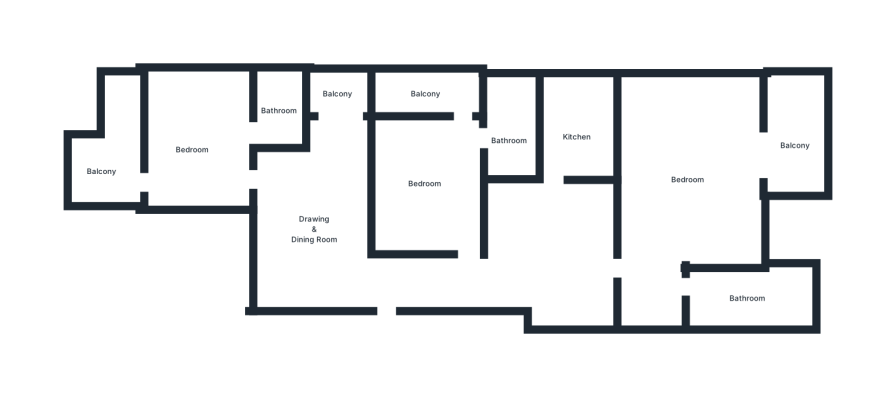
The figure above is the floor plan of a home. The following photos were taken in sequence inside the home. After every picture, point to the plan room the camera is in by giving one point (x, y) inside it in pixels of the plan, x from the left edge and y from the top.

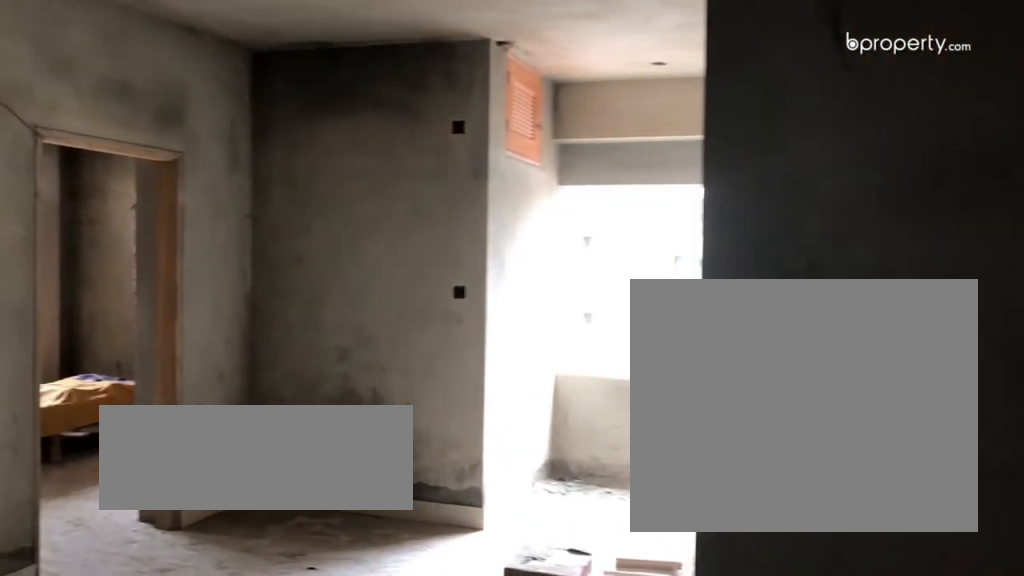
(331, 233)
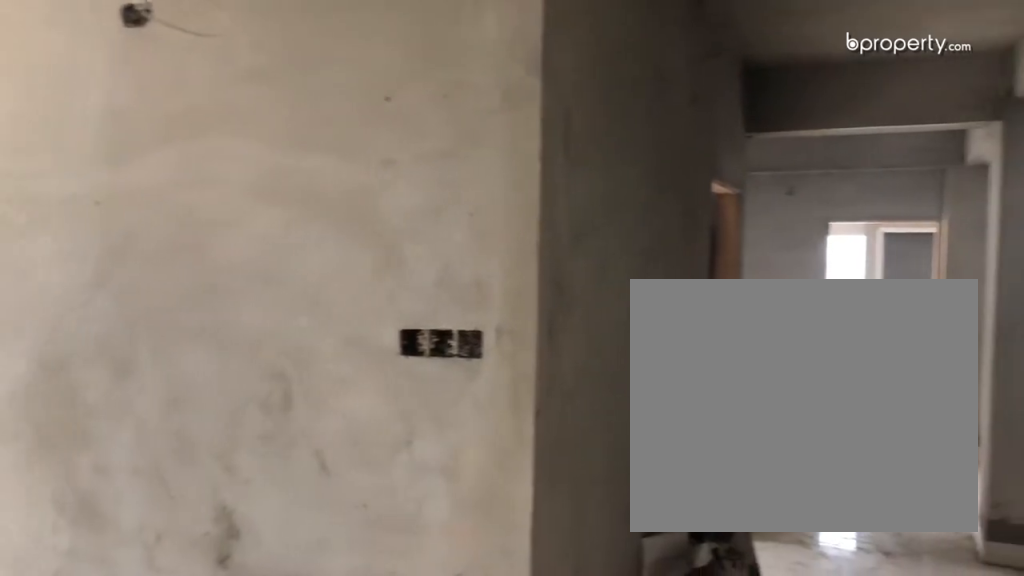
(331, 234)
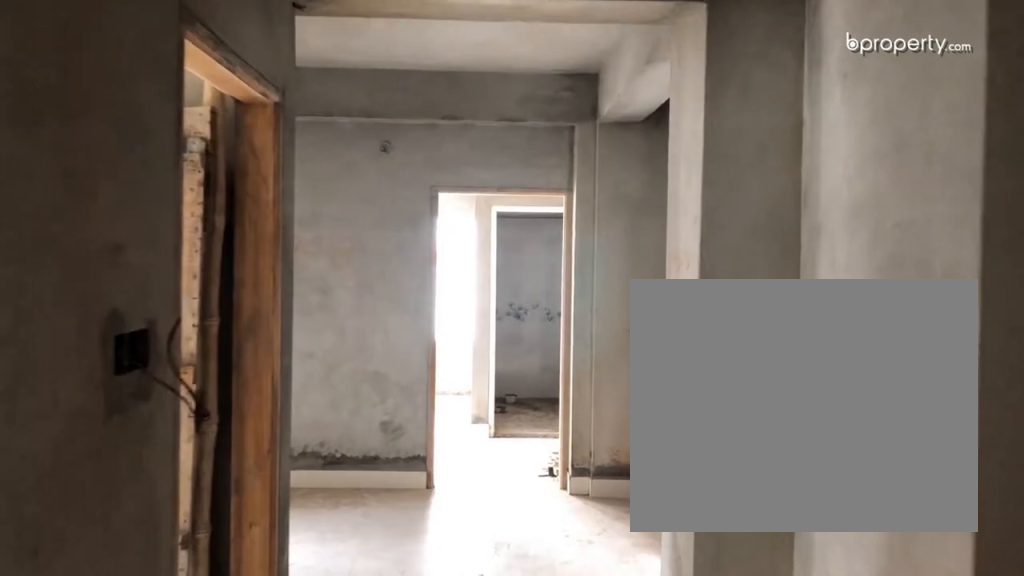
(485, 280)
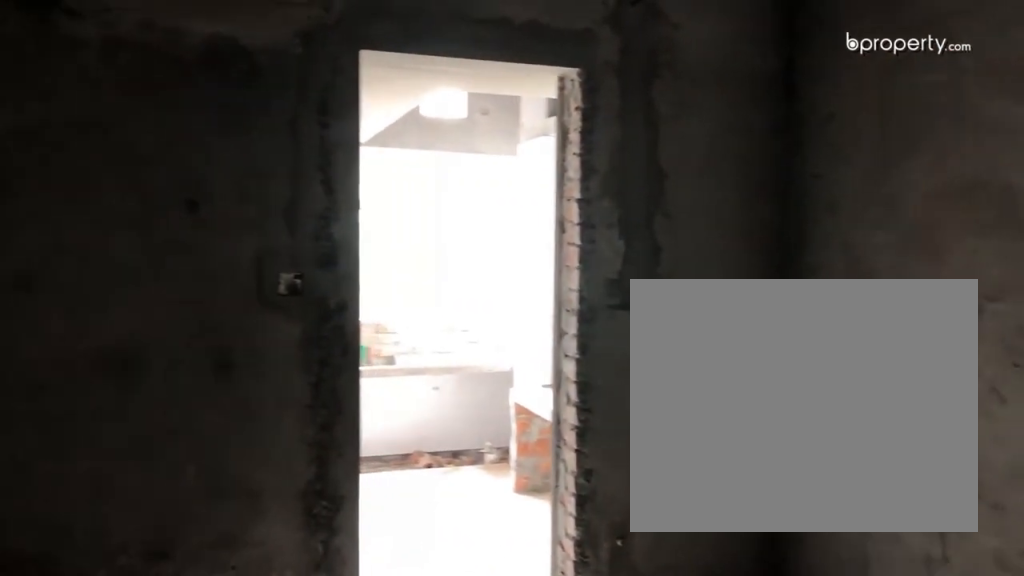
(557, 262)
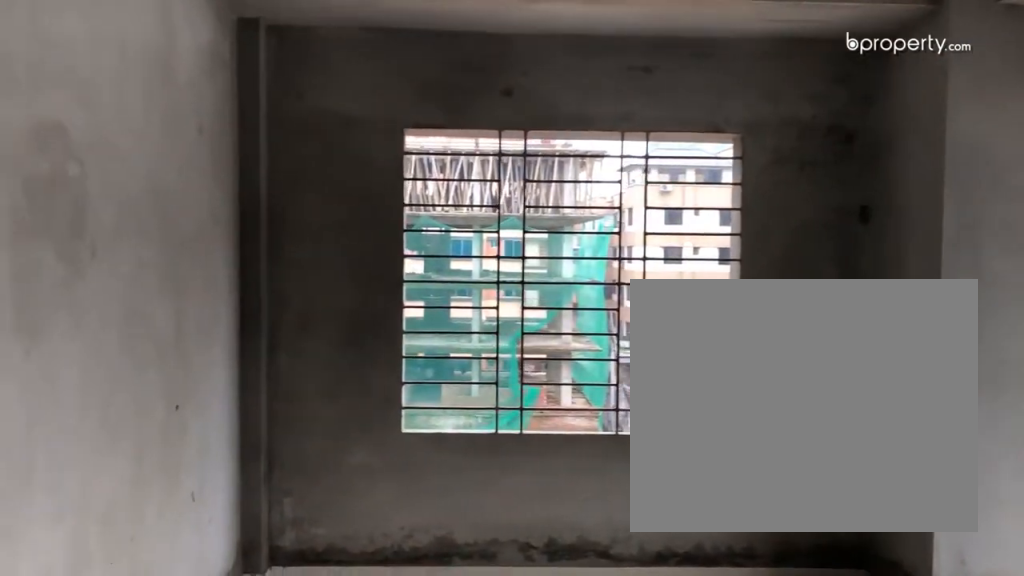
(690, 181)
